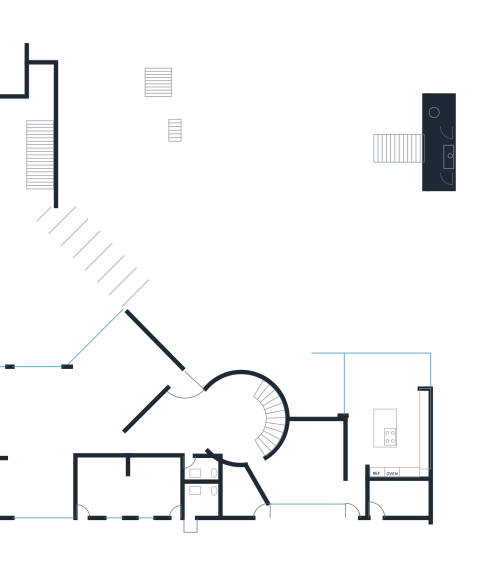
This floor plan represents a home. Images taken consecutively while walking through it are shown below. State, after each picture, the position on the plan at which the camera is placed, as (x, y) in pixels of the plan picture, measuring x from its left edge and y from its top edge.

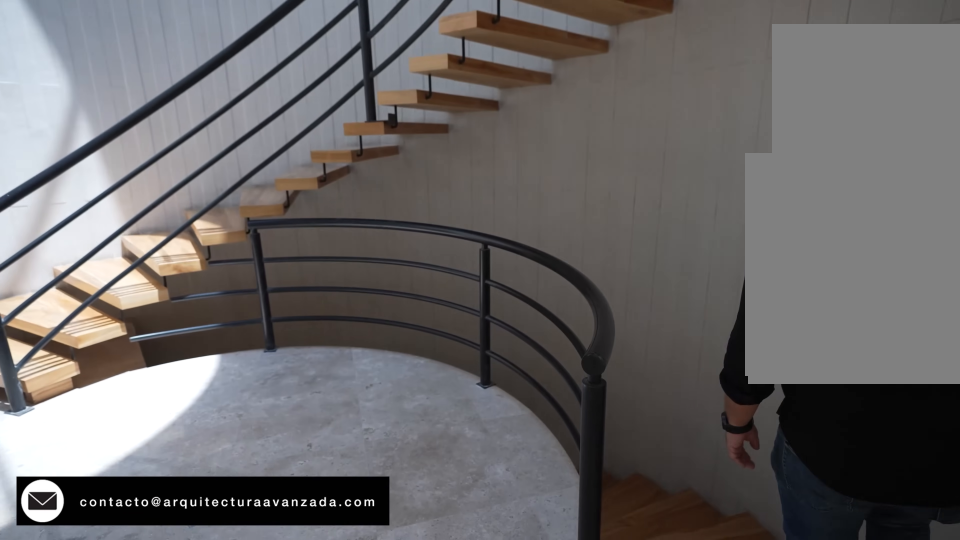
(230, 438)
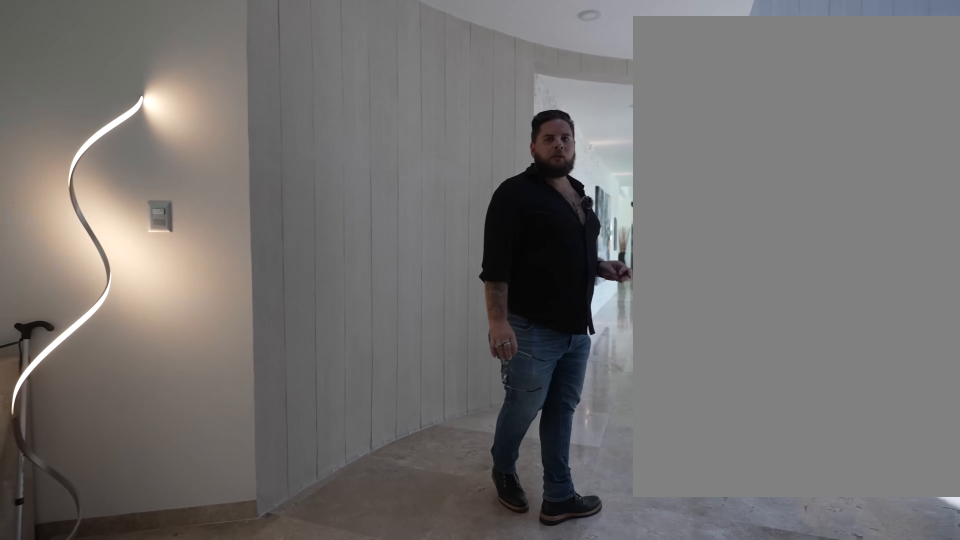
(254, 446)
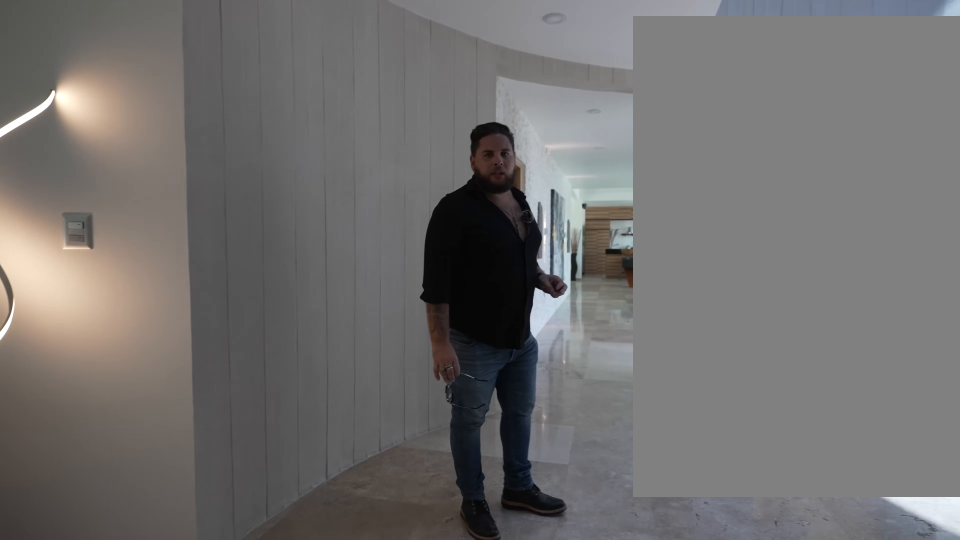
(244, 447)
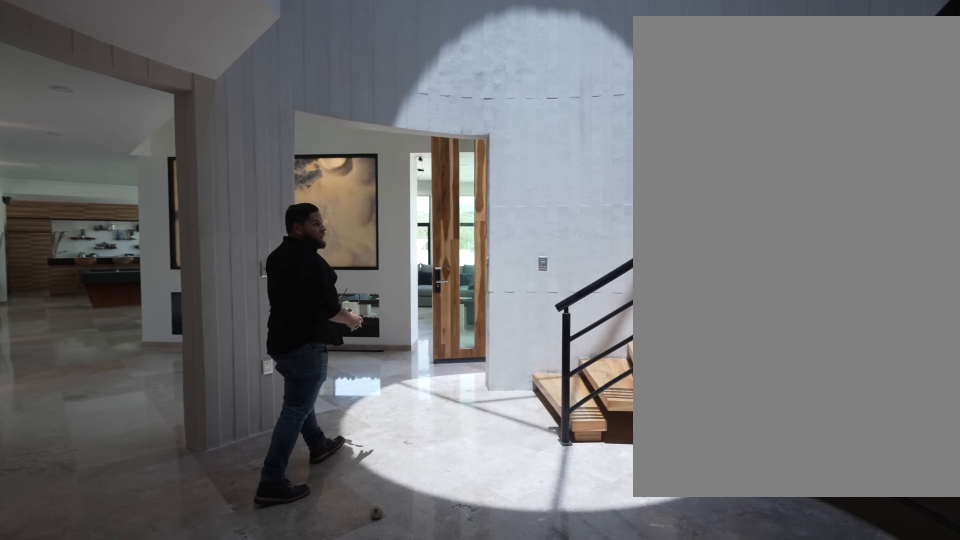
(240, 447)
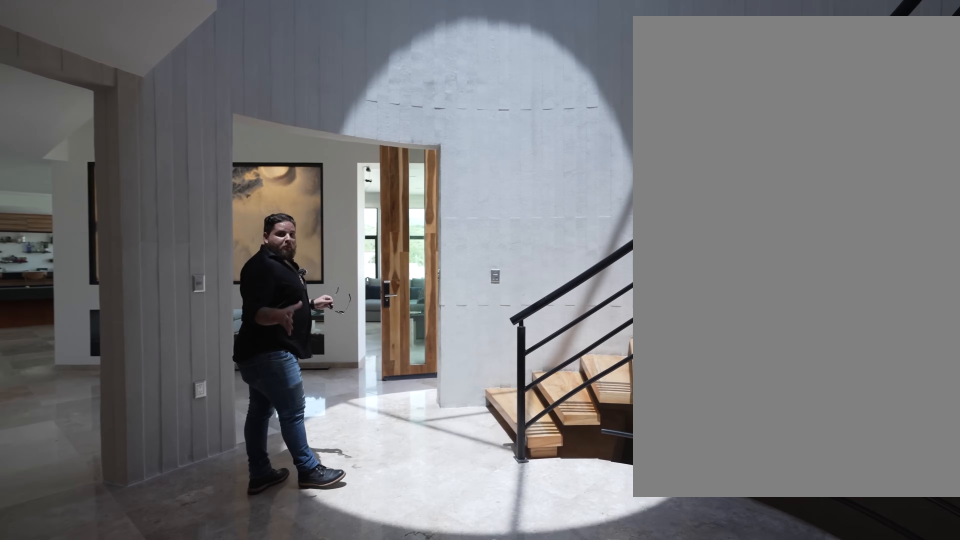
(233, 444)
